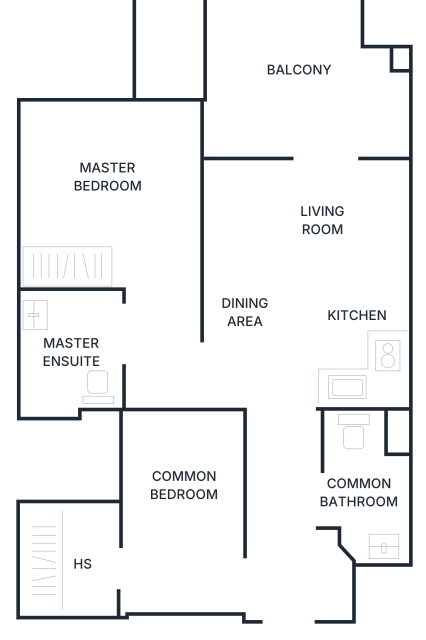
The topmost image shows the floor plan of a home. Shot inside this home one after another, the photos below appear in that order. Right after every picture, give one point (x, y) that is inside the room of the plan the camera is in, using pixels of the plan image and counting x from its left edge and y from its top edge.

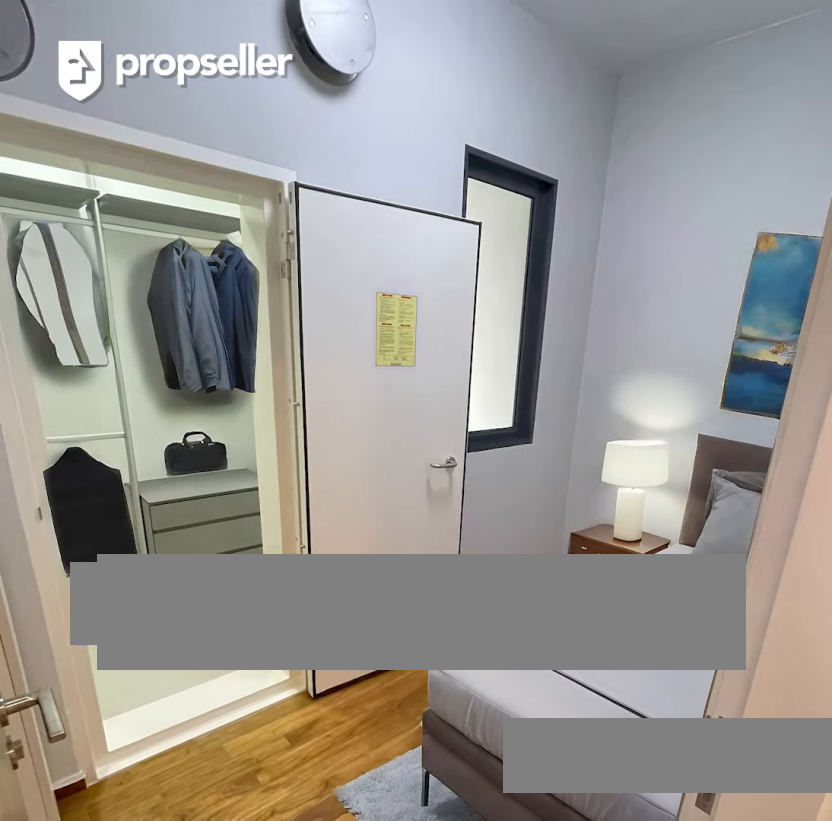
(182, 522)
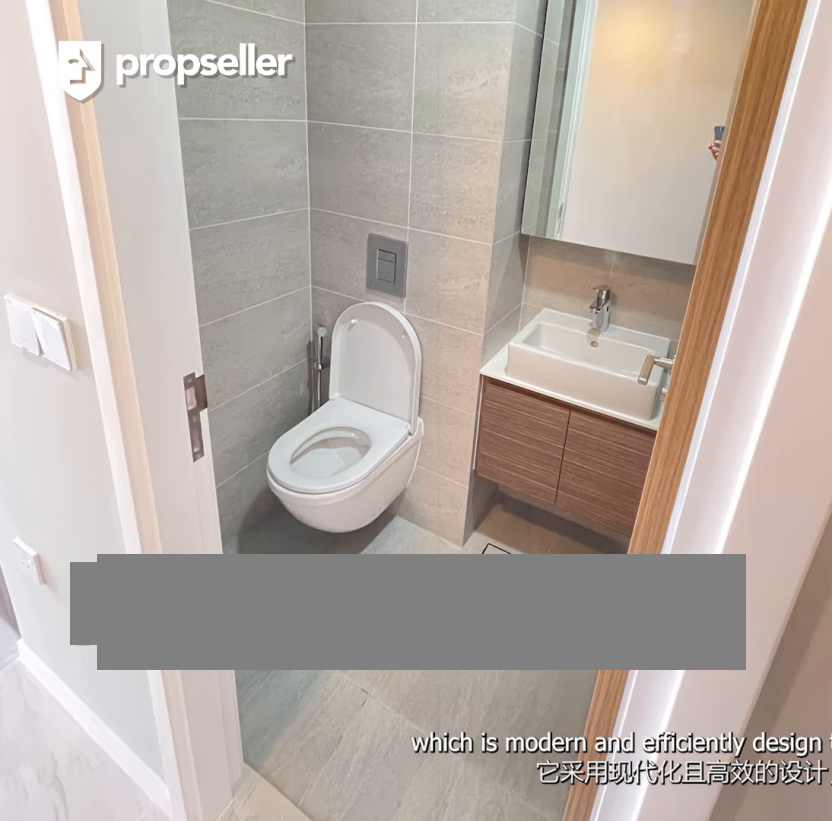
(364, 488)
